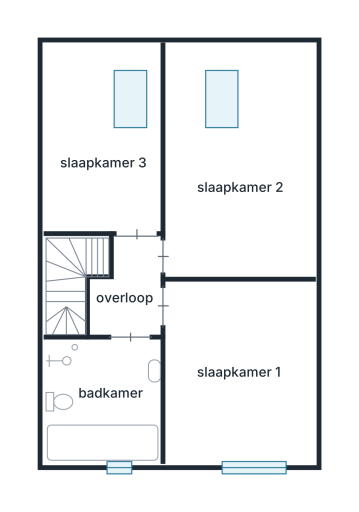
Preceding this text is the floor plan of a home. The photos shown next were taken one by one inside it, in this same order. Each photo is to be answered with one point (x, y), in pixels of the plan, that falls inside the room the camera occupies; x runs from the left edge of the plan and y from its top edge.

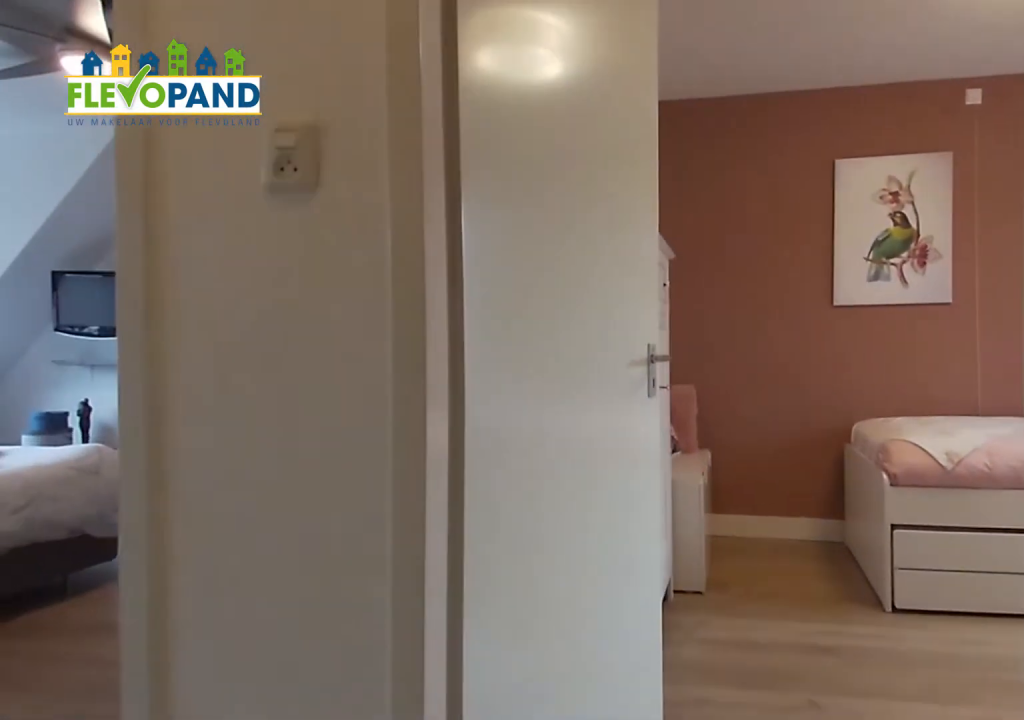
(128, 290)
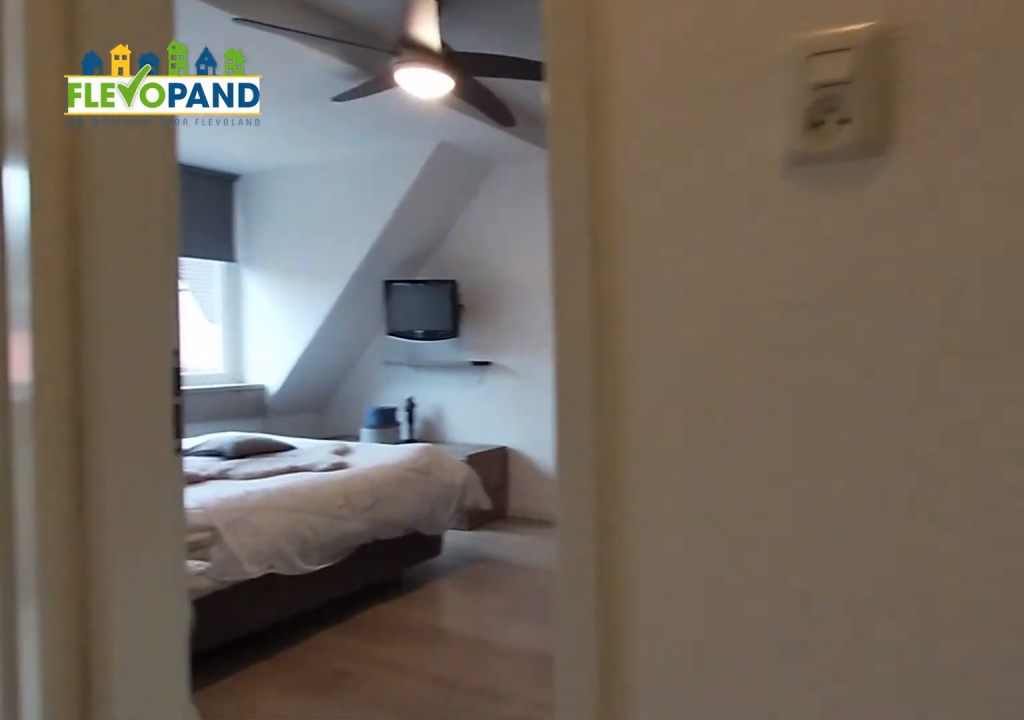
(128, 290)
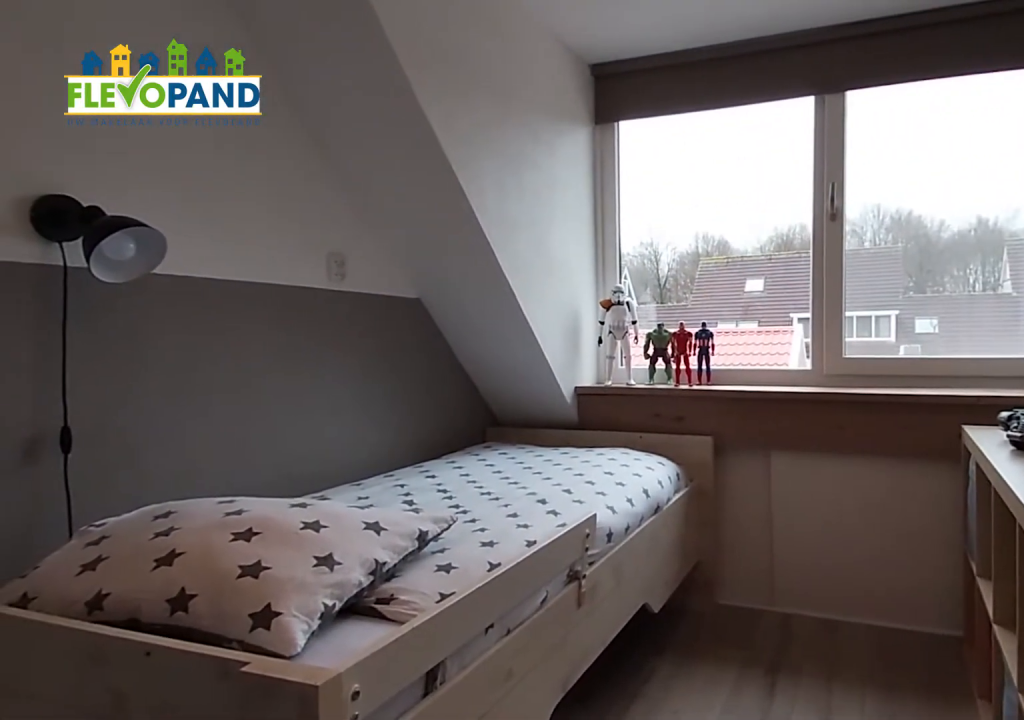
(65, 190)
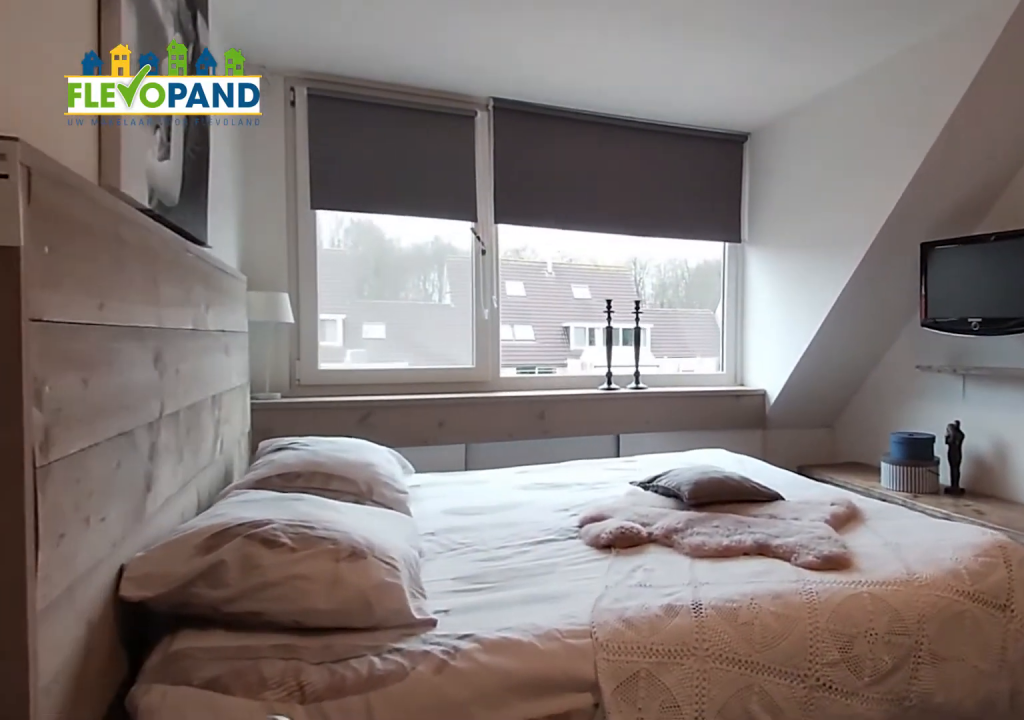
(311, 194)
